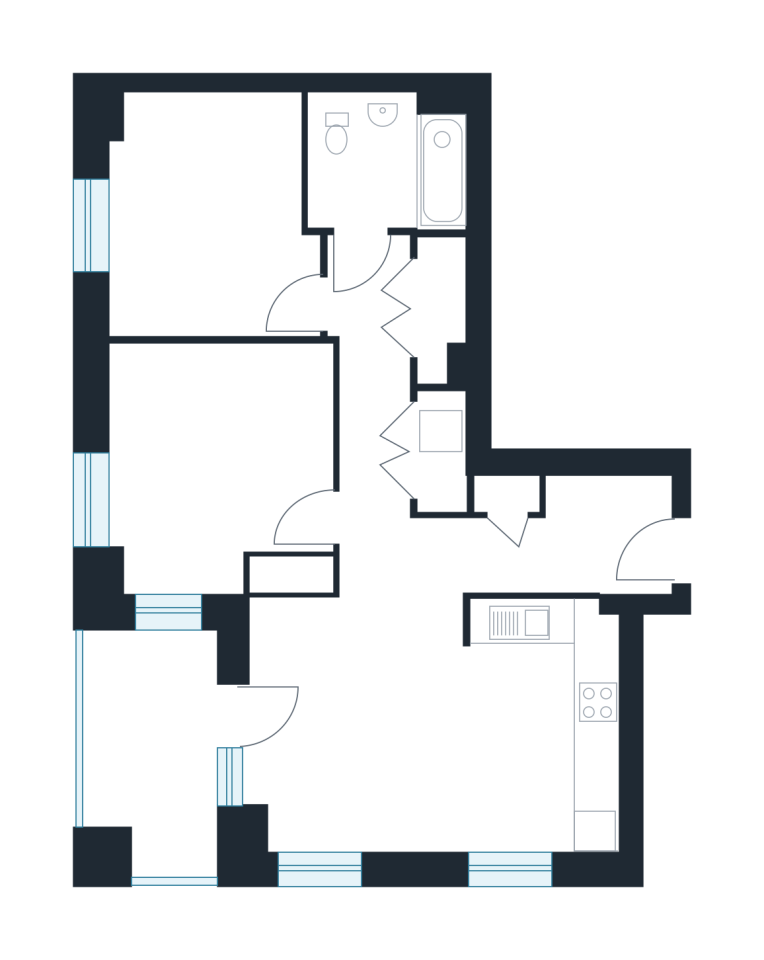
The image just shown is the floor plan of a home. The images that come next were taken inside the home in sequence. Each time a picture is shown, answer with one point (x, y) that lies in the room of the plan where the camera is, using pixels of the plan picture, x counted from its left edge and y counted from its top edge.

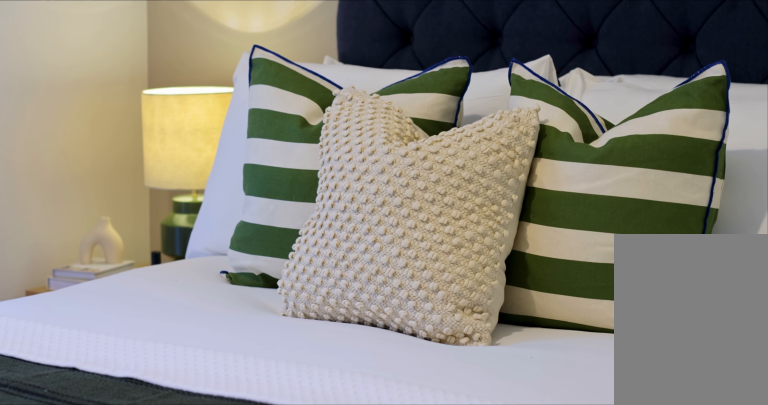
(210, 221)
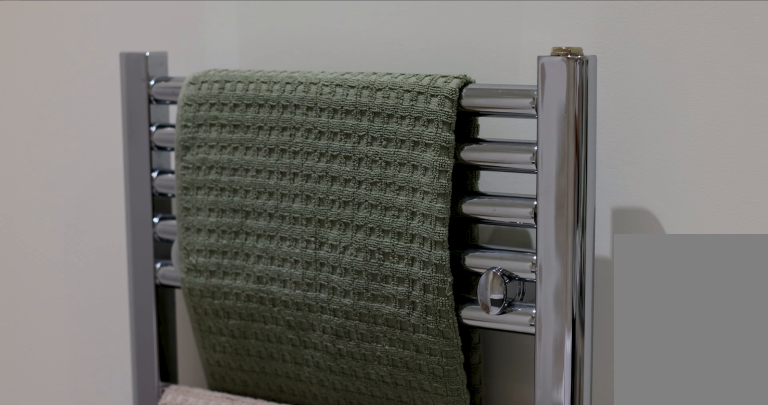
(383, 164)
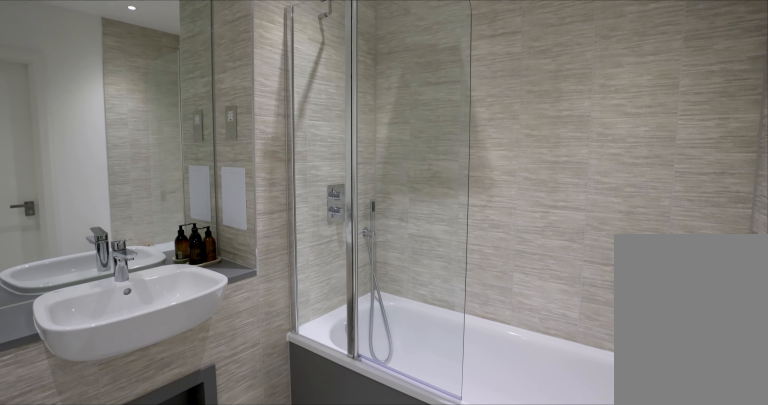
(383, 164)
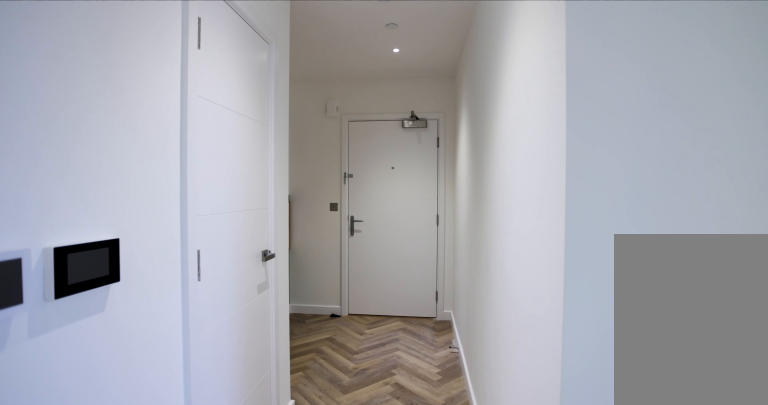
(432, 655)
